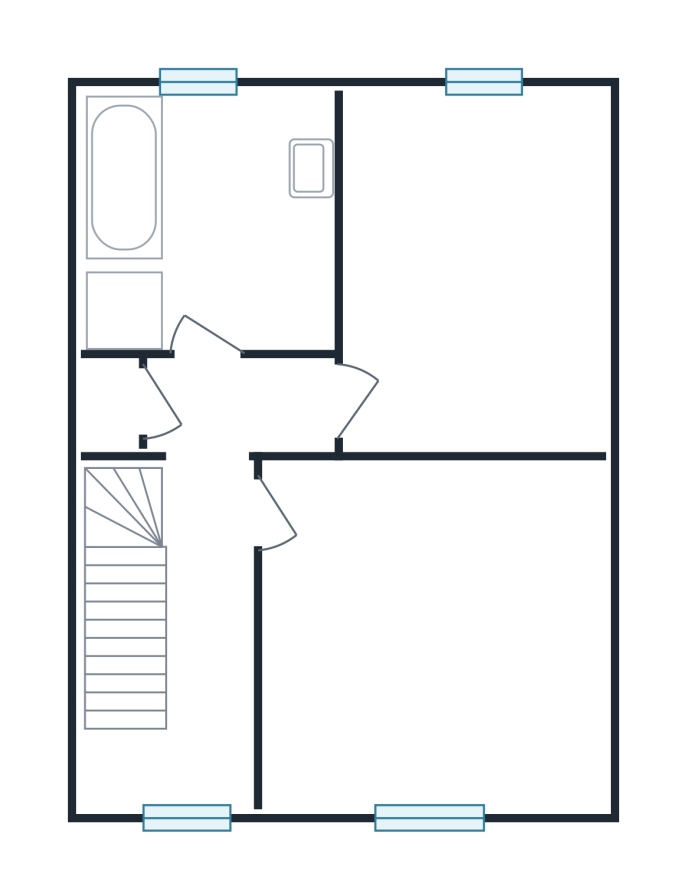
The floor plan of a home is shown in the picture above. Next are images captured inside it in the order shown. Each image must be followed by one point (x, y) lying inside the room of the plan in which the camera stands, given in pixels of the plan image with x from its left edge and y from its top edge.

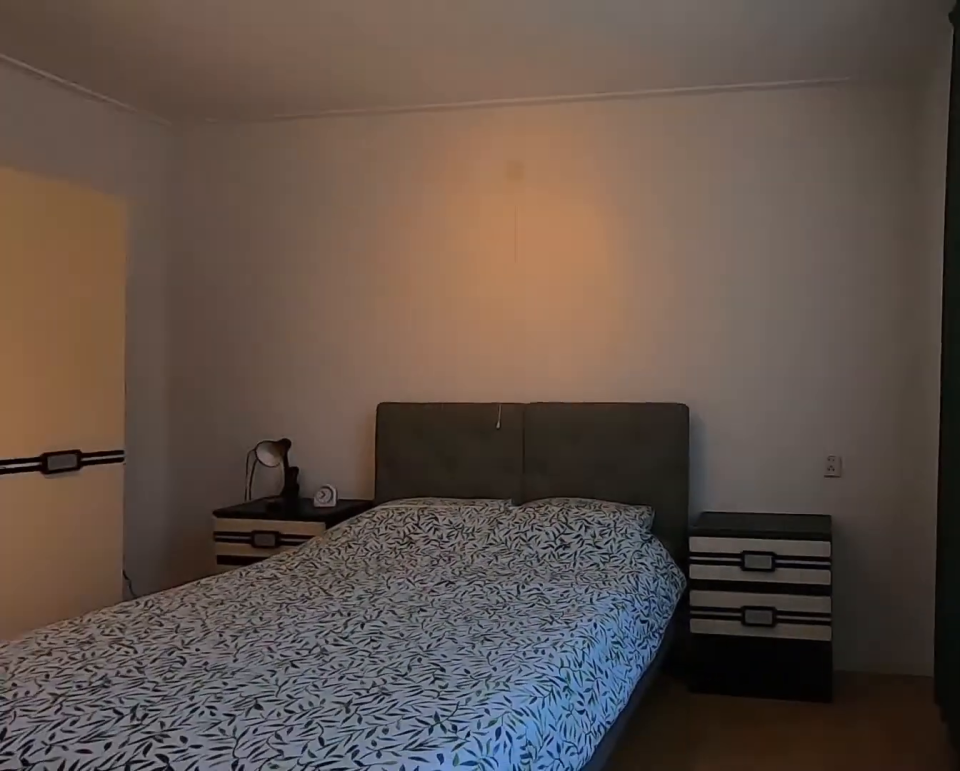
(431, 635)
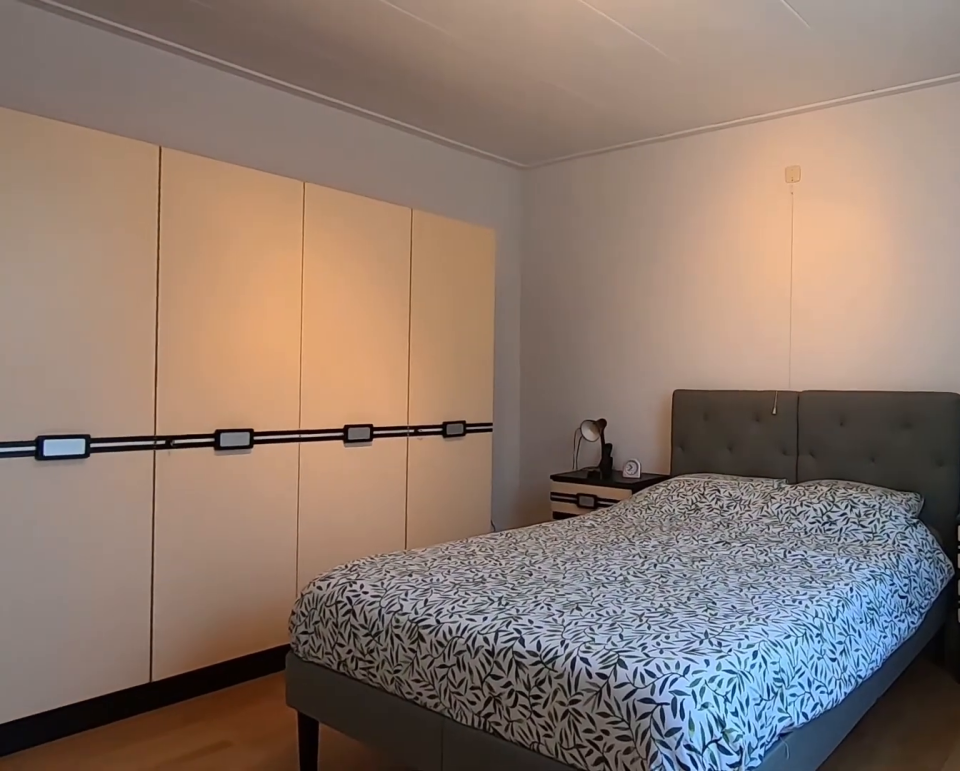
(431, 635)
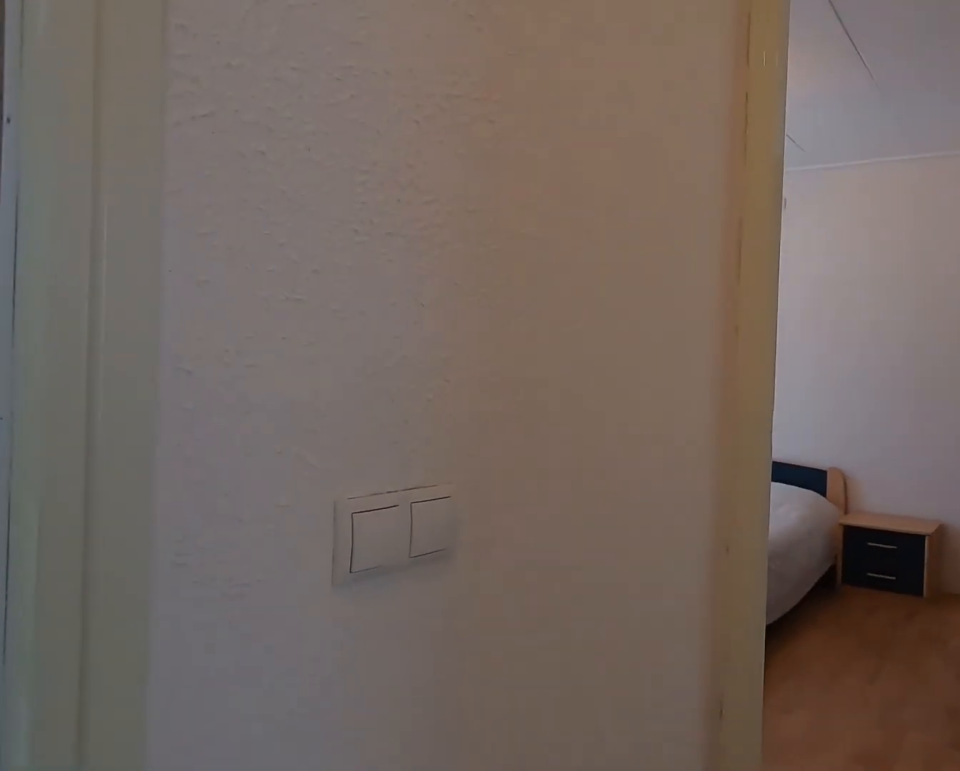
(209, 573)
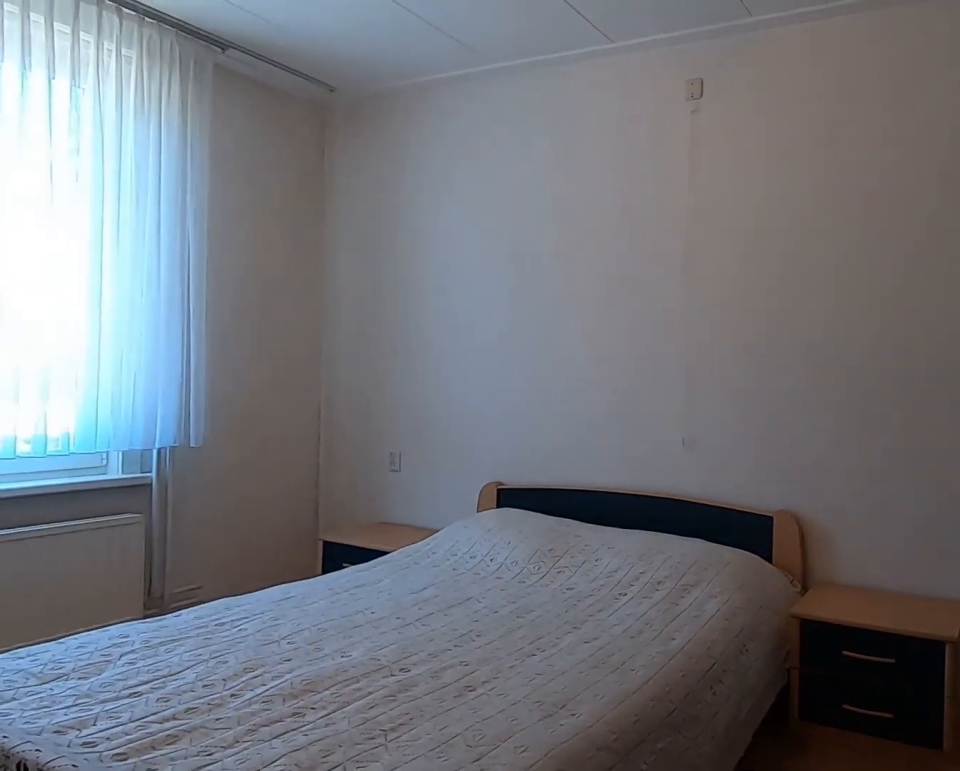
(471, 157)
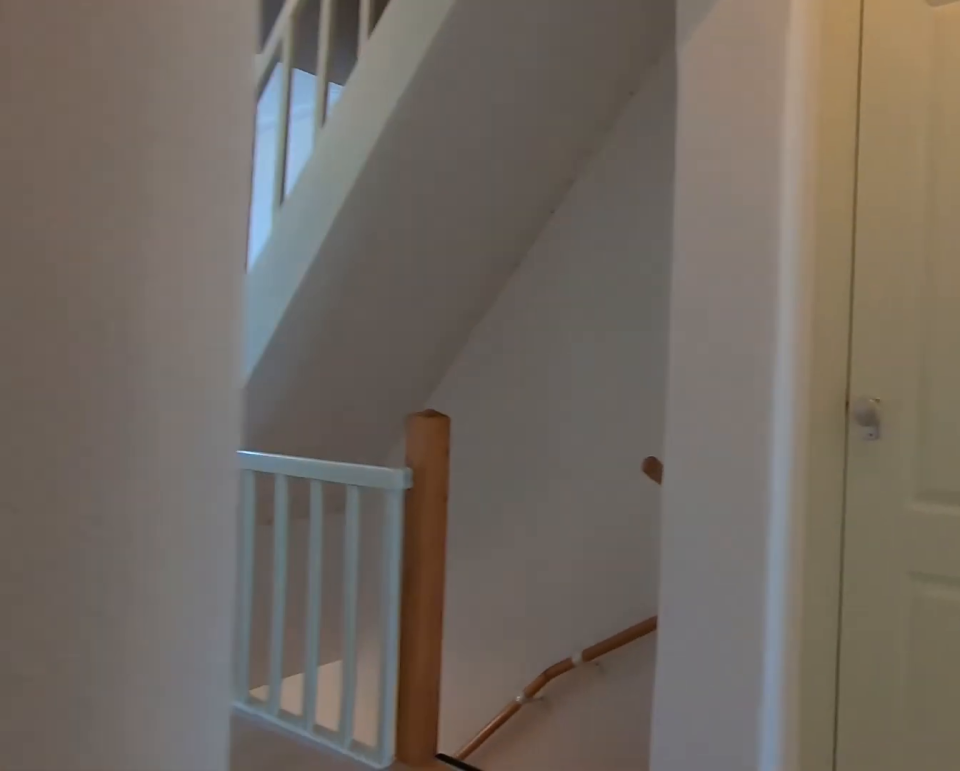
(209, 572)
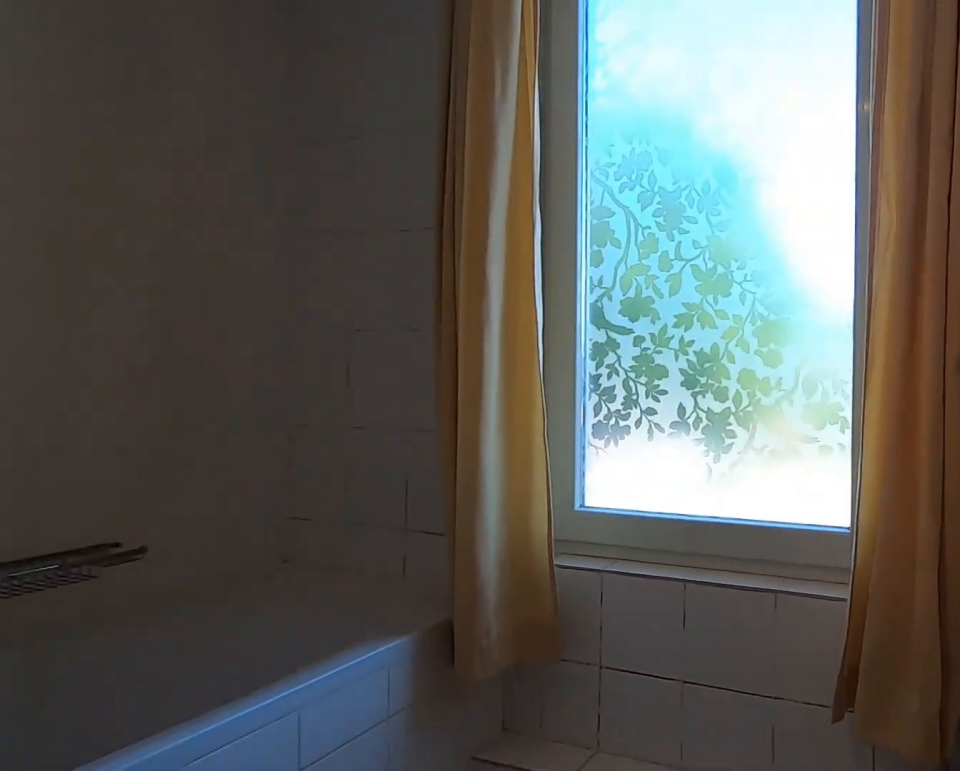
(209, 221)
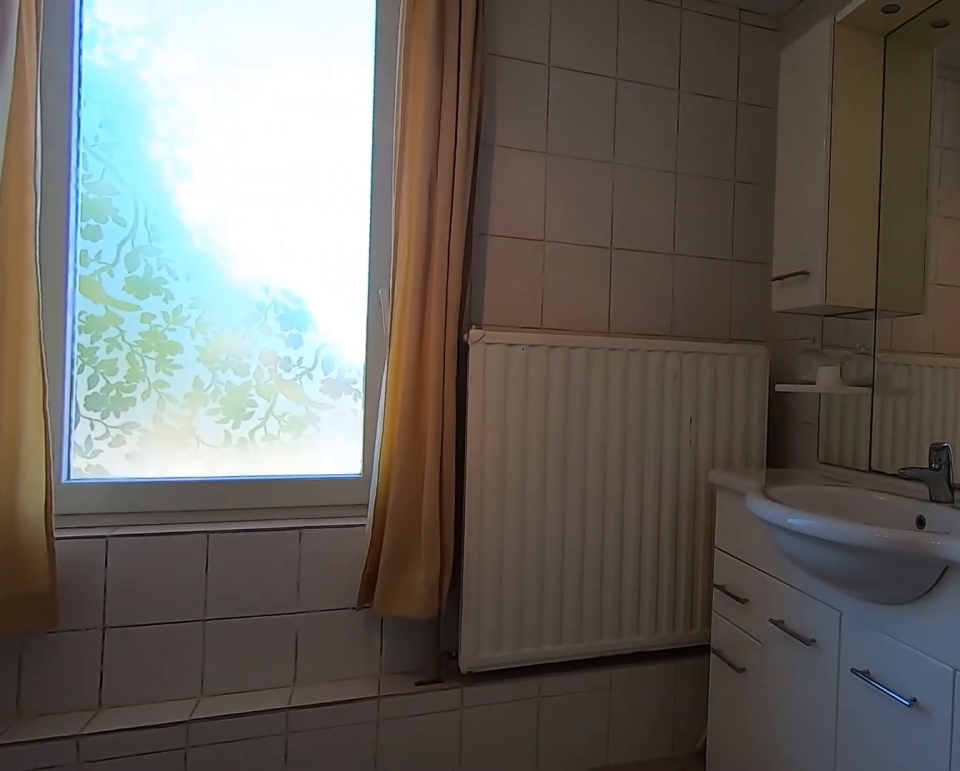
(209, 221)
